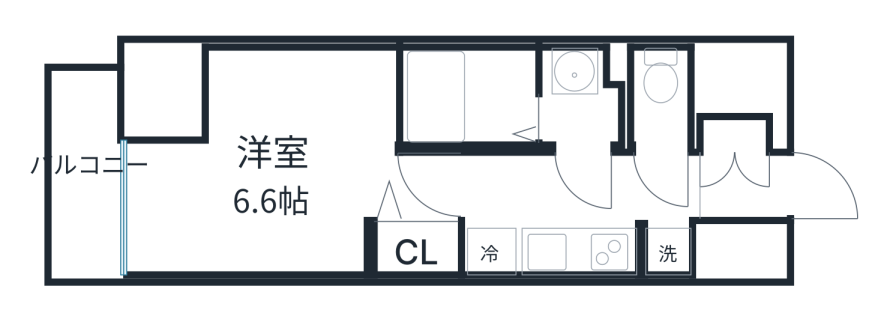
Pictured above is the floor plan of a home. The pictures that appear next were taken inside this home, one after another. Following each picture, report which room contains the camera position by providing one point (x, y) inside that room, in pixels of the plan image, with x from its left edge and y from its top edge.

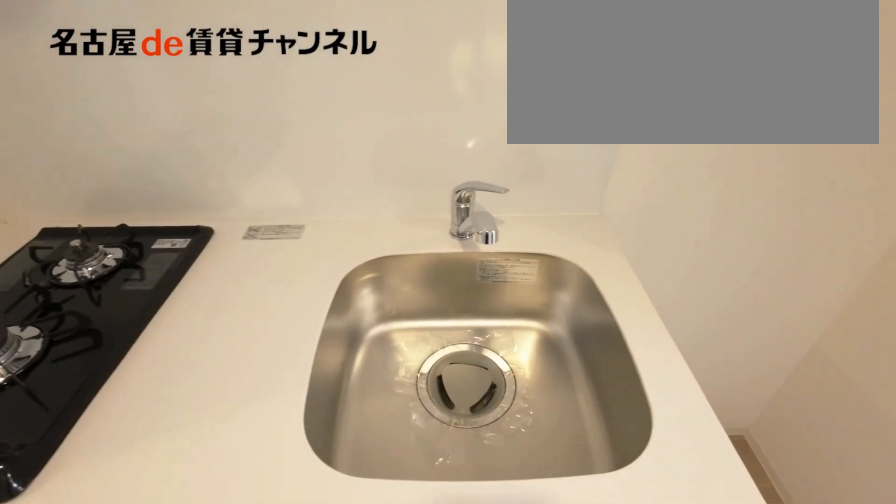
(550, 247)
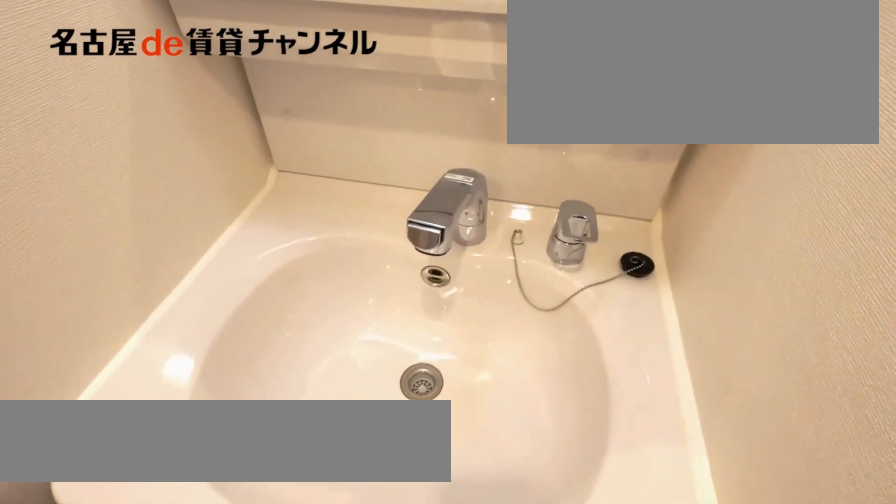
(583, 98)
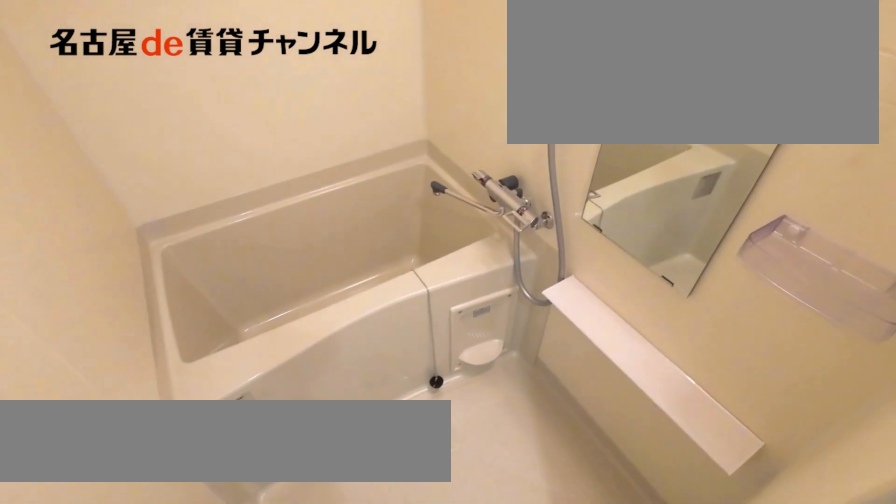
(469, 97)
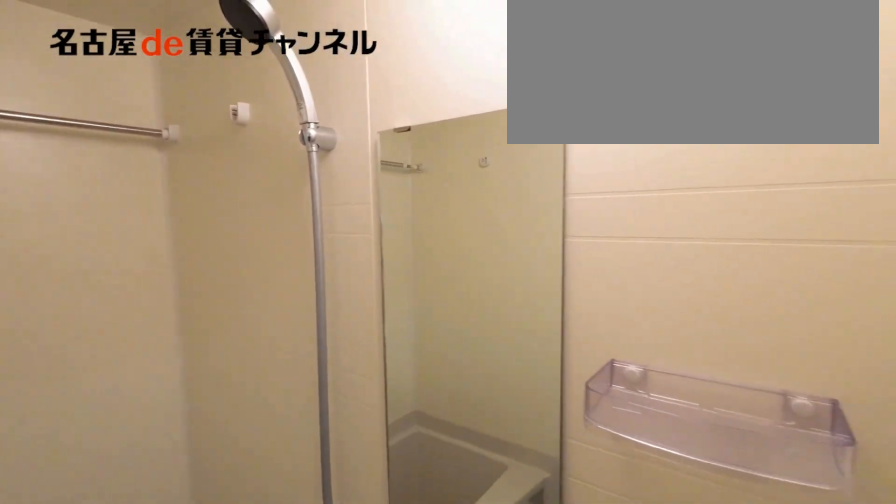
(469, 97)
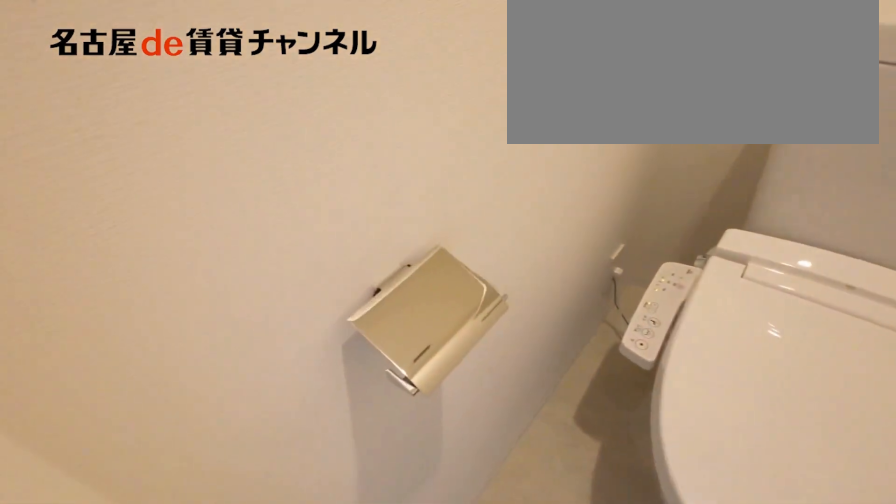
(657, 97)
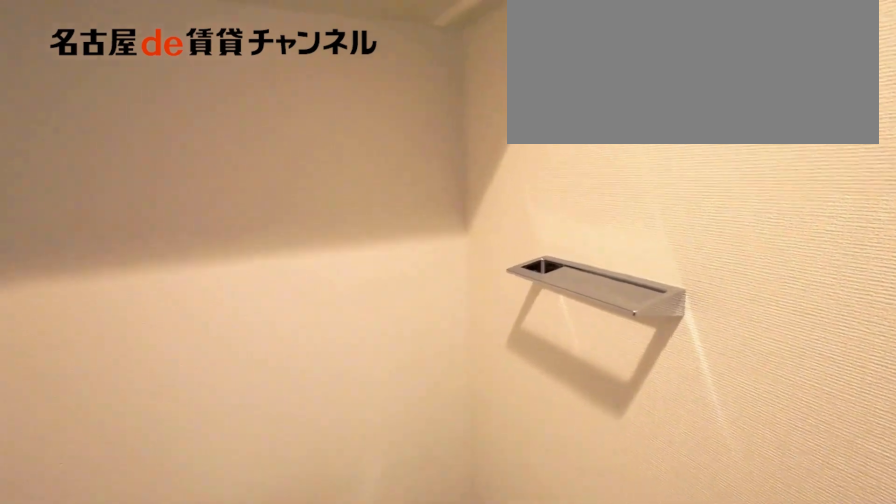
(657, 97)
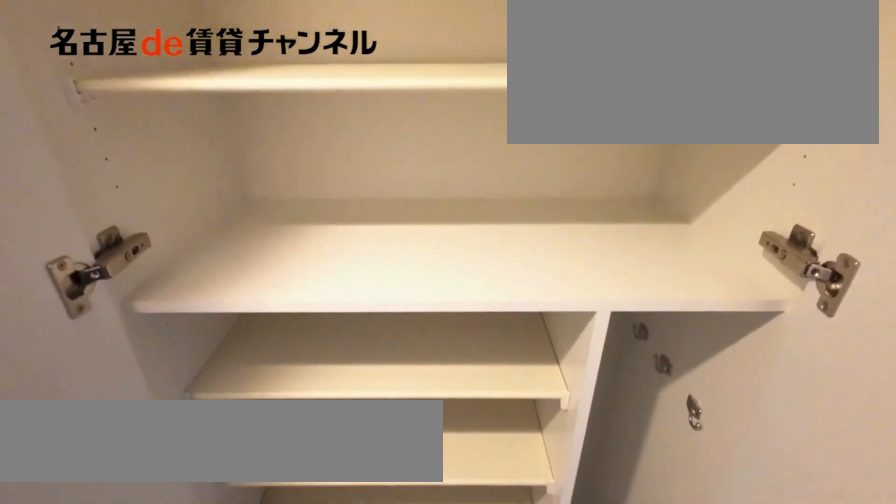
(741, 133)
